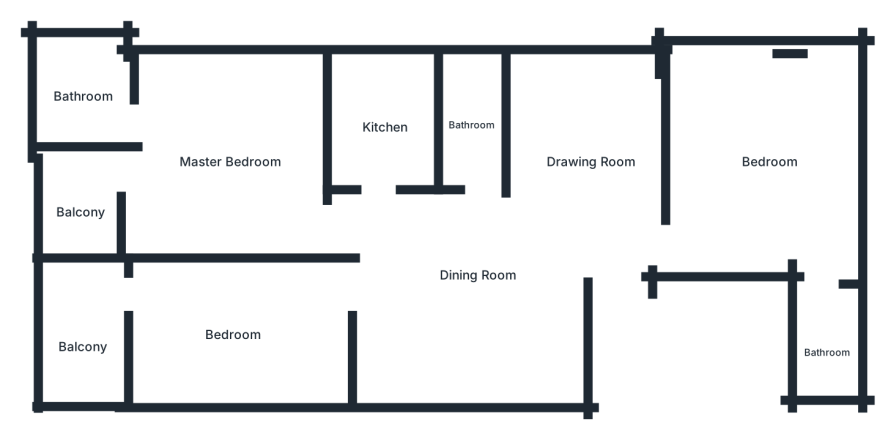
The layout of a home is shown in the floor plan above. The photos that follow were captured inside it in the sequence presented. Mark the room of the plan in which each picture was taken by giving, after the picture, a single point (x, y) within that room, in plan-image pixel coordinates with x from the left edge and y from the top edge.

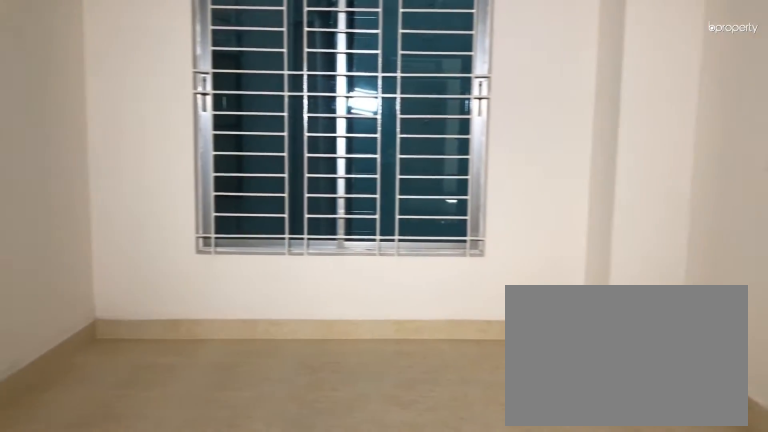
(603, 191)
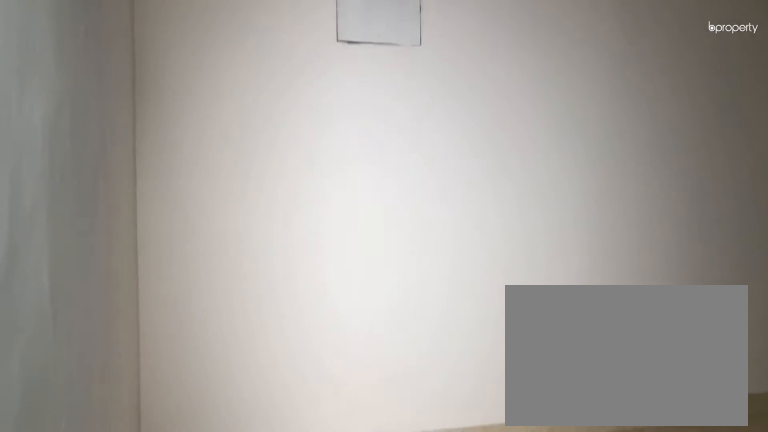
(478, 286)
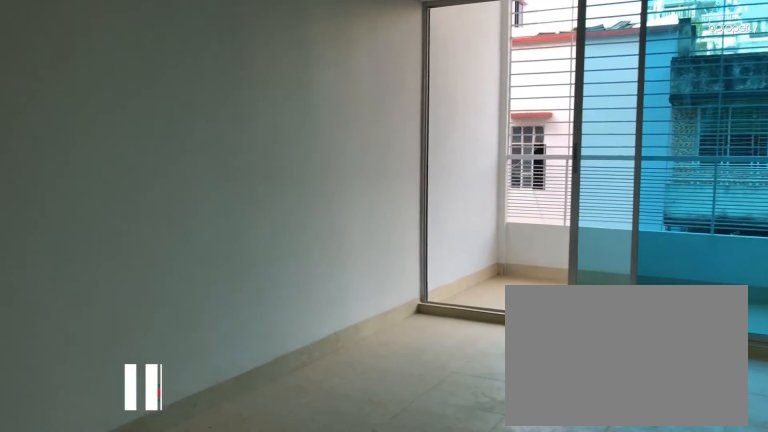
(236, 337)
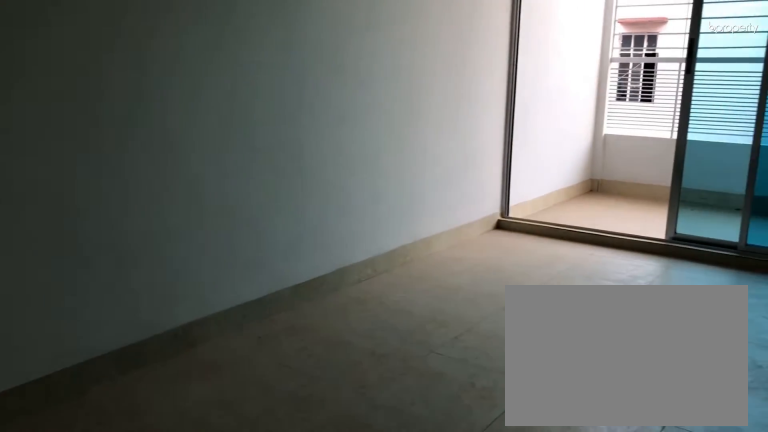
(236, 337)
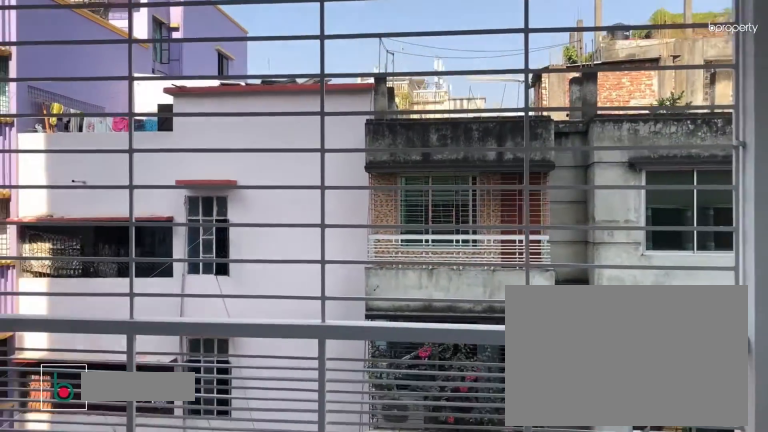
(90, 338)
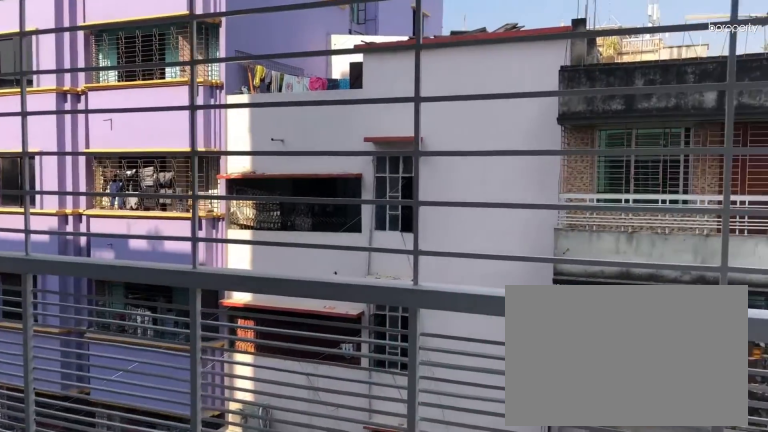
(90, 338)
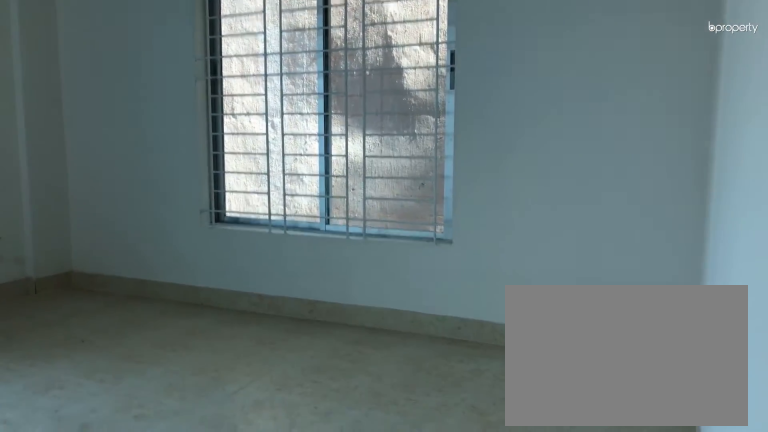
(221, 165)
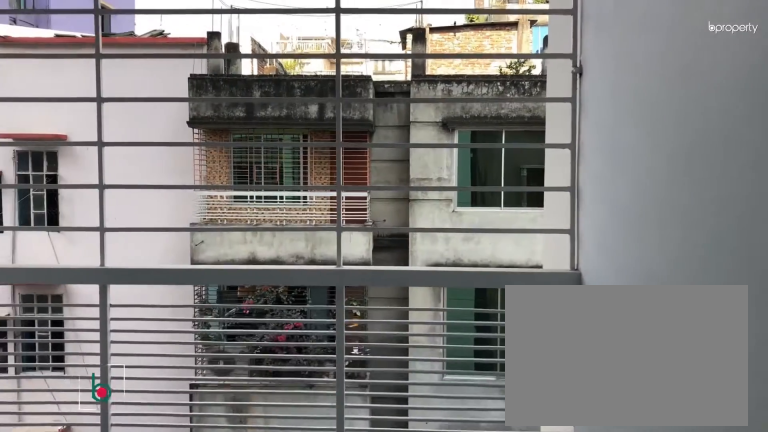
(84, 213)
